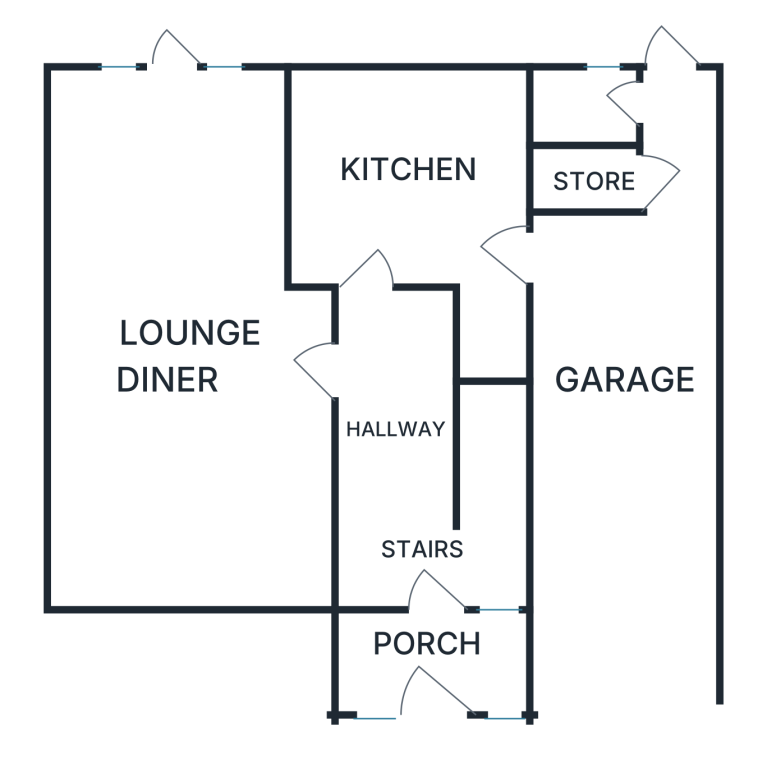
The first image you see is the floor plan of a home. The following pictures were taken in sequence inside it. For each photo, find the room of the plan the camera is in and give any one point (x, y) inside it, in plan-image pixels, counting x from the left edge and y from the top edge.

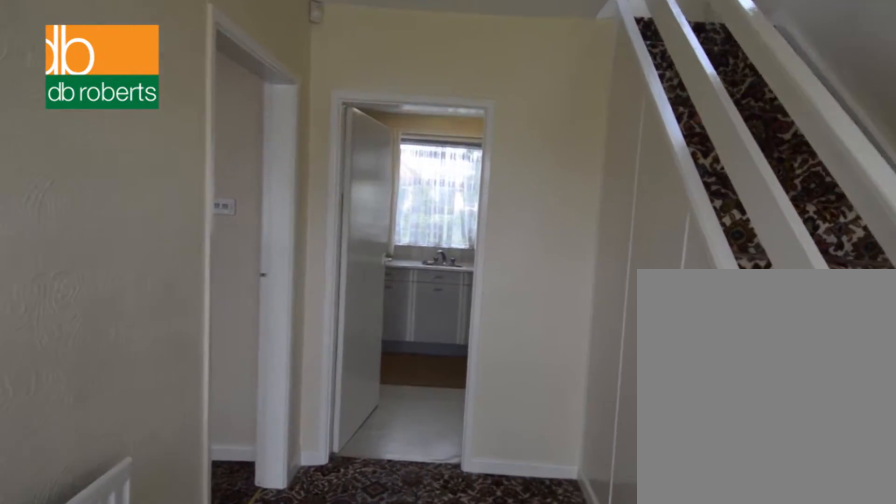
(423, 463)
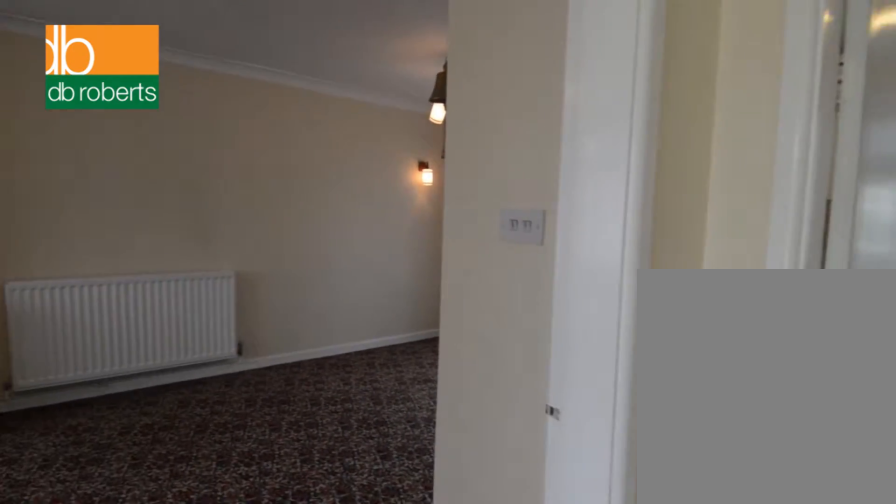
(423, 463)
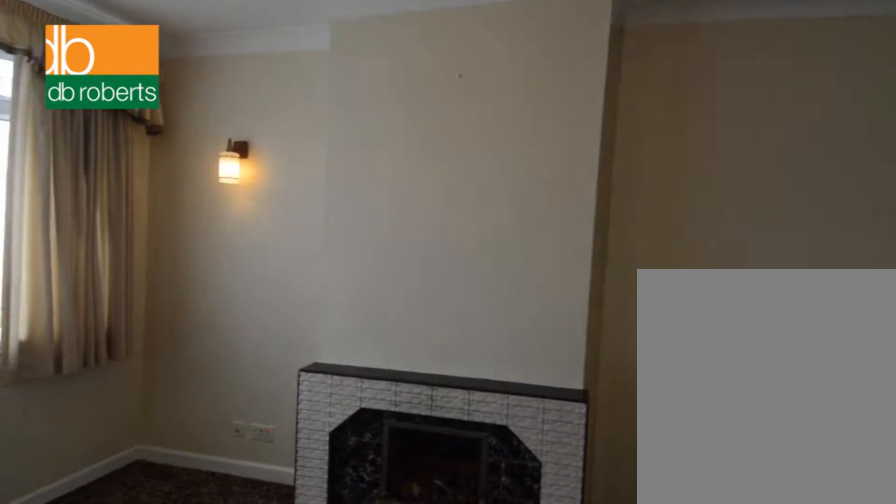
(173, 340)
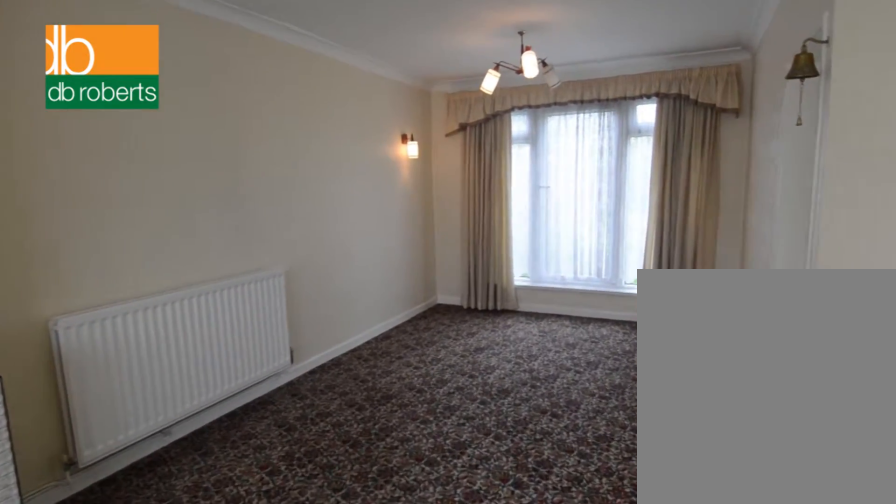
(190, 340)
